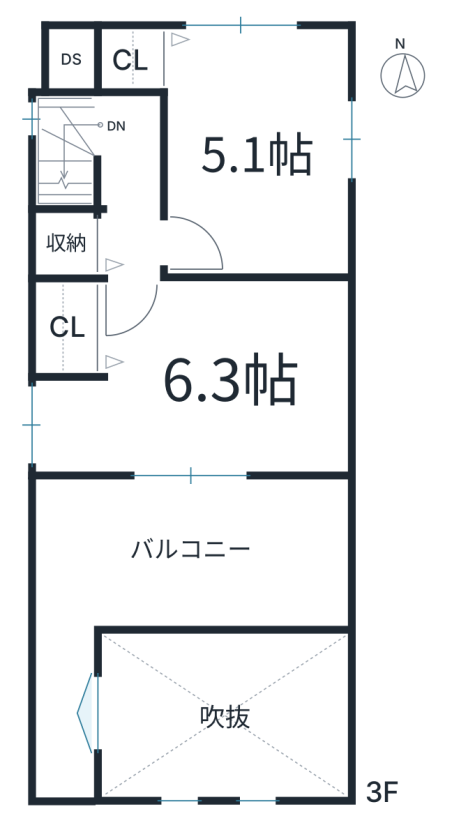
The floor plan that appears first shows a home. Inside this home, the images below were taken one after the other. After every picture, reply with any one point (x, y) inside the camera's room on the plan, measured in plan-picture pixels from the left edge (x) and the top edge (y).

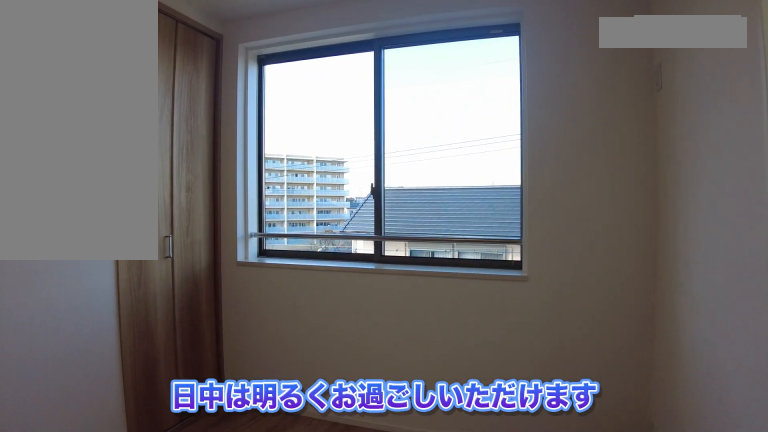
(266, 148)
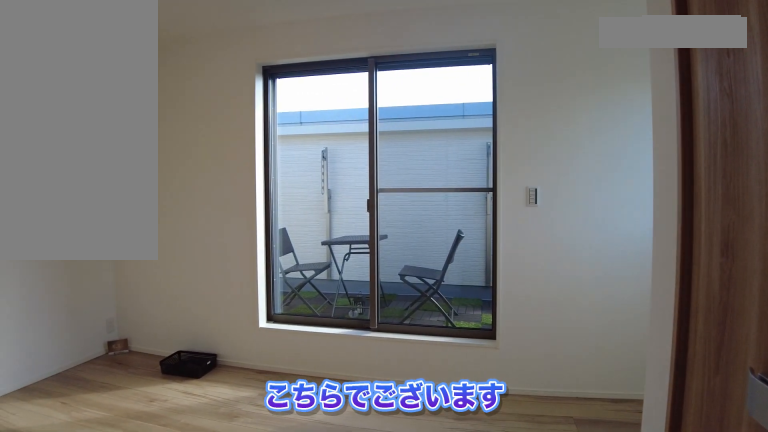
(209, 381)
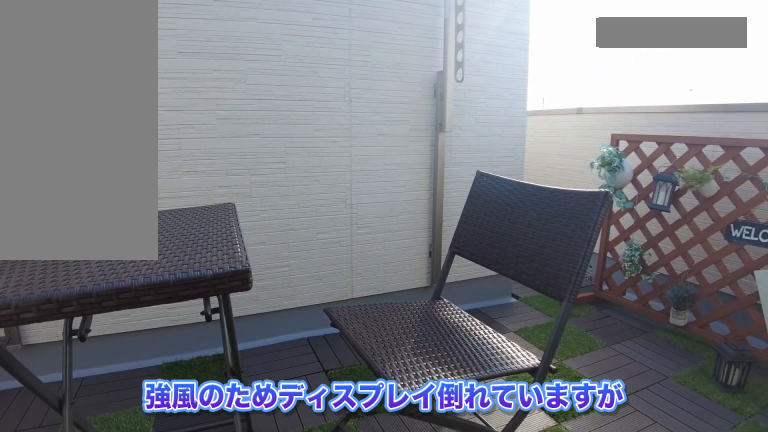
(196, 554)
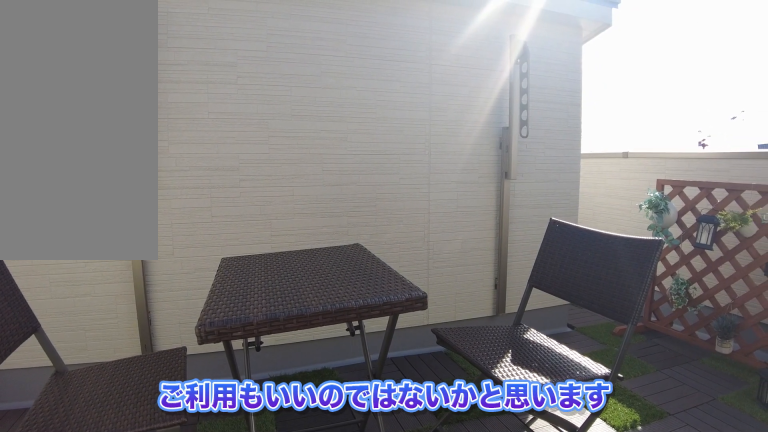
(197, 552)
